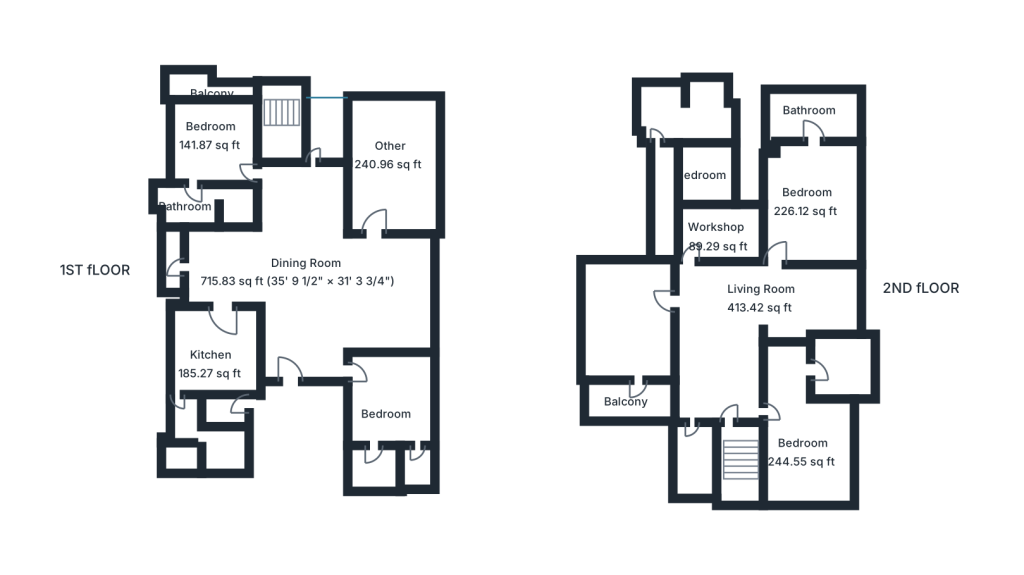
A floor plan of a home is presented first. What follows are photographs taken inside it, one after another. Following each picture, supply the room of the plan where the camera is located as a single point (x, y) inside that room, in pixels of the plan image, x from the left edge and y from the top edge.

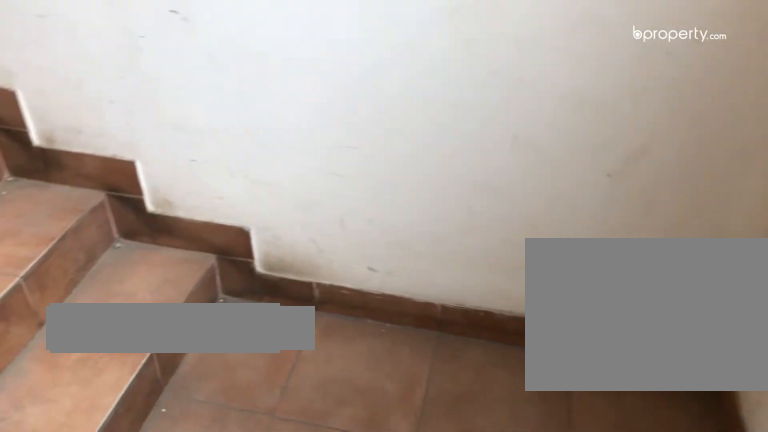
(735, 477)
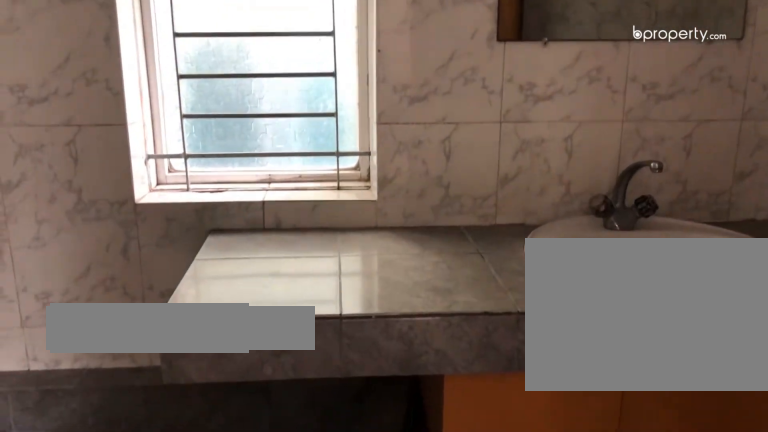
(820, 126)
